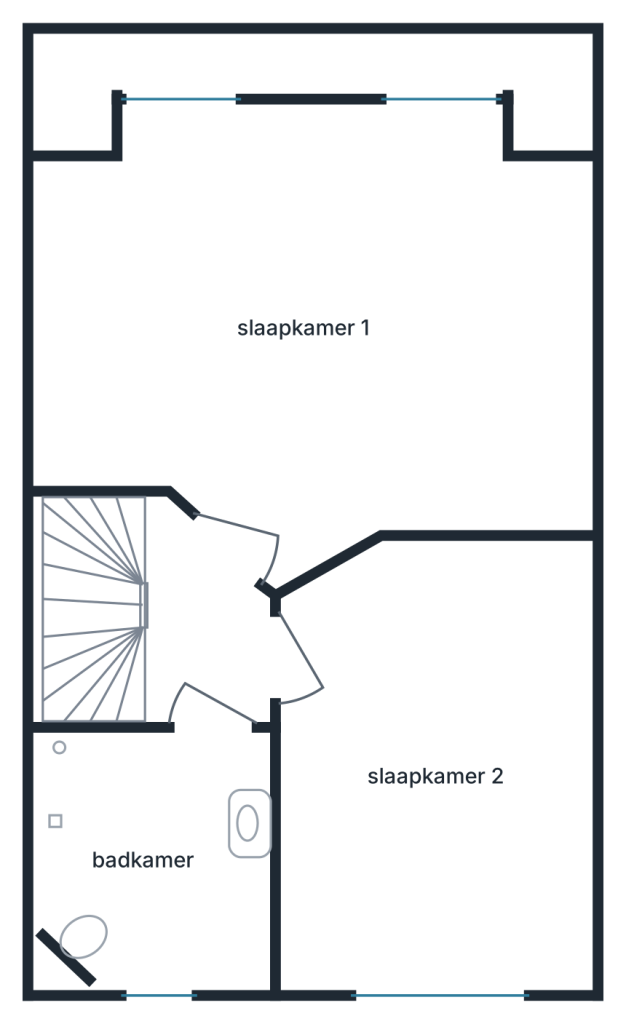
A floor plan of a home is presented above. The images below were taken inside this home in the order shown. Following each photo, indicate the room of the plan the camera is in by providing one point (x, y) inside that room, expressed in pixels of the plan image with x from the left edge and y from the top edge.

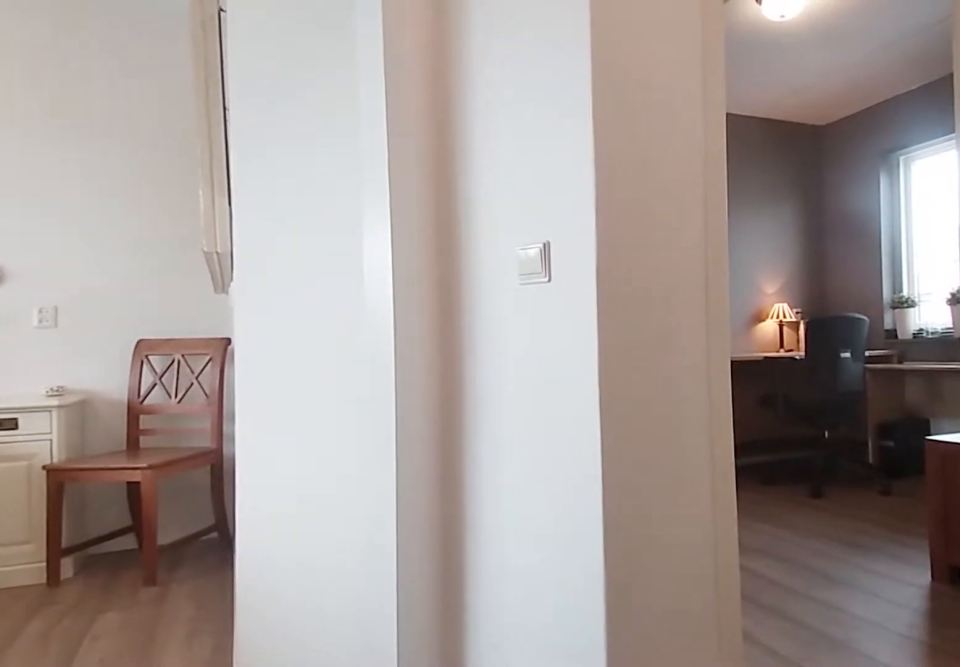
(201, 629)
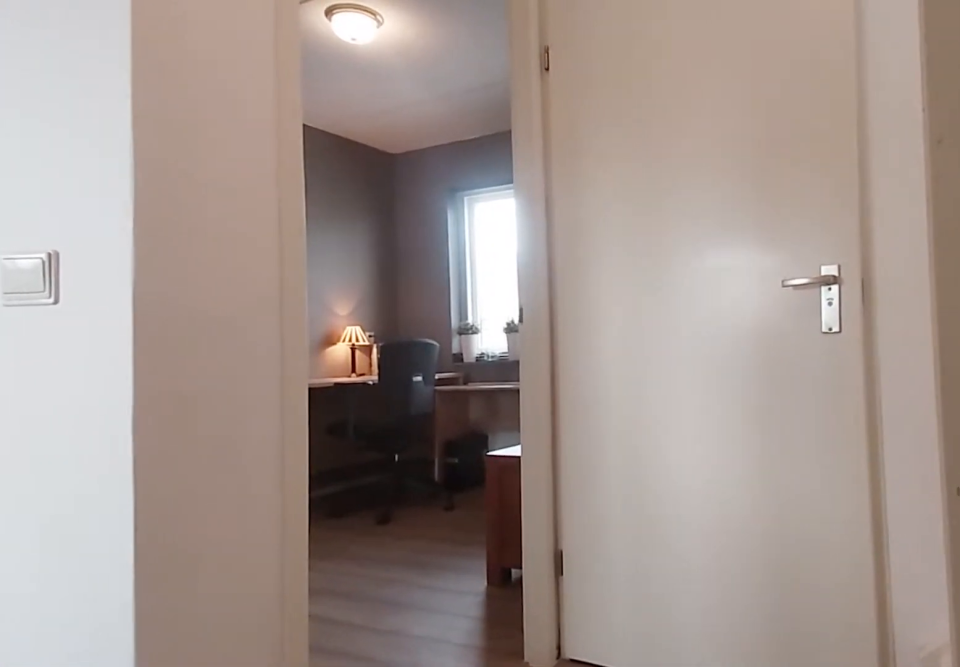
(201, 629)
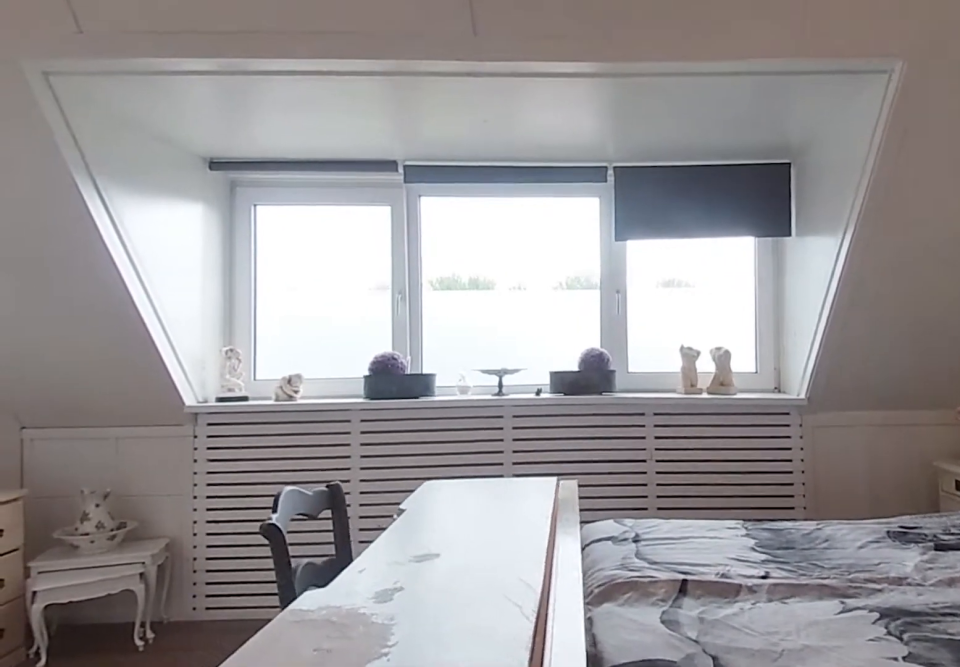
(319, 323)
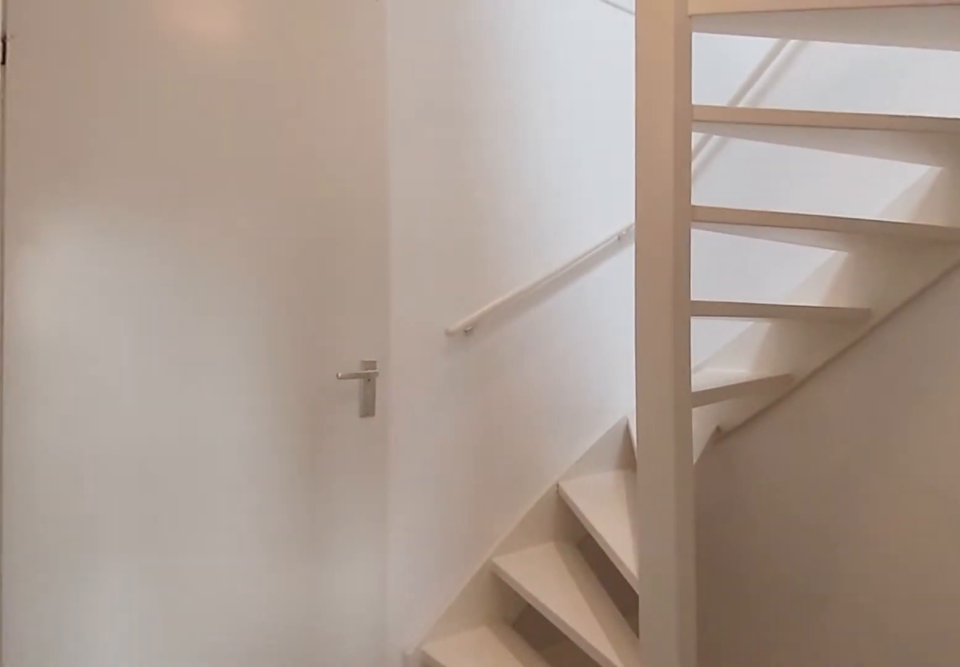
(201, 629)
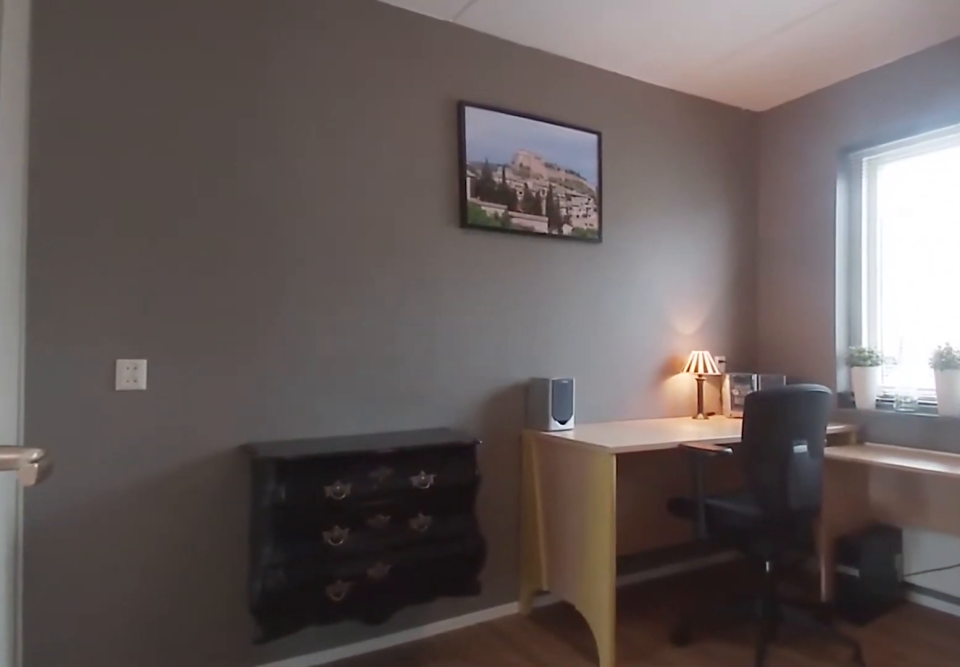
(437, 767)
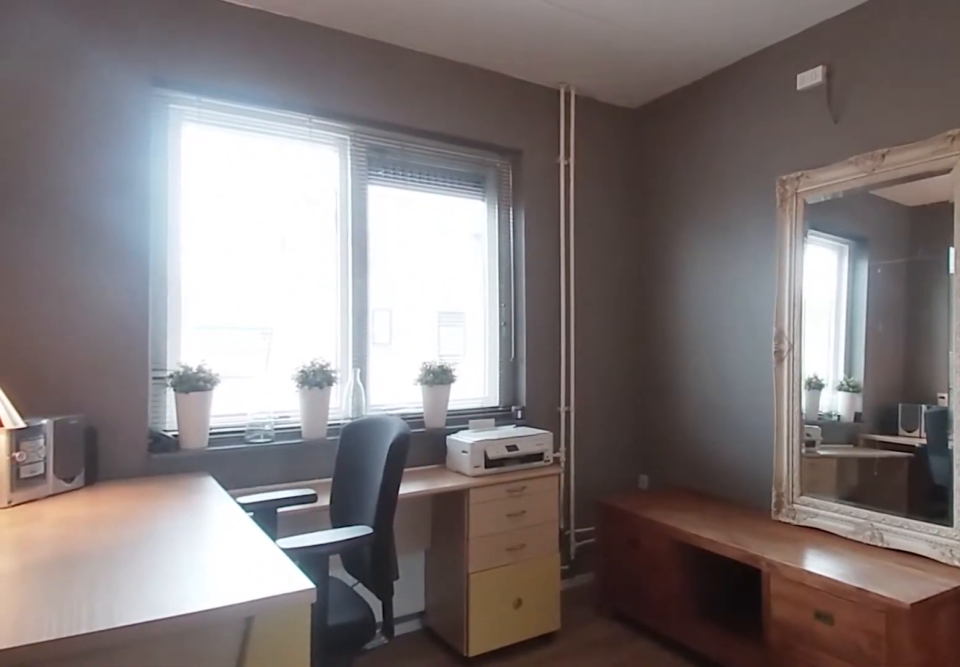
(437, 767)
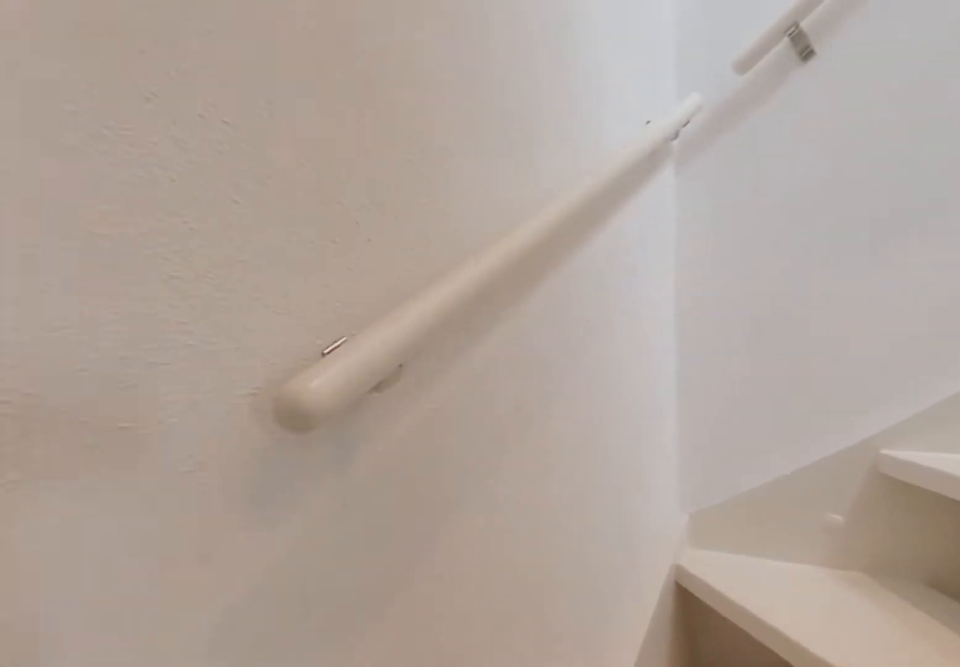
(201, 629)
